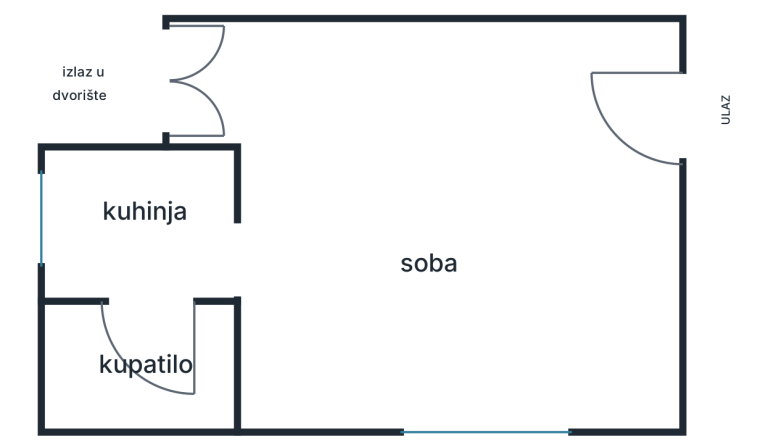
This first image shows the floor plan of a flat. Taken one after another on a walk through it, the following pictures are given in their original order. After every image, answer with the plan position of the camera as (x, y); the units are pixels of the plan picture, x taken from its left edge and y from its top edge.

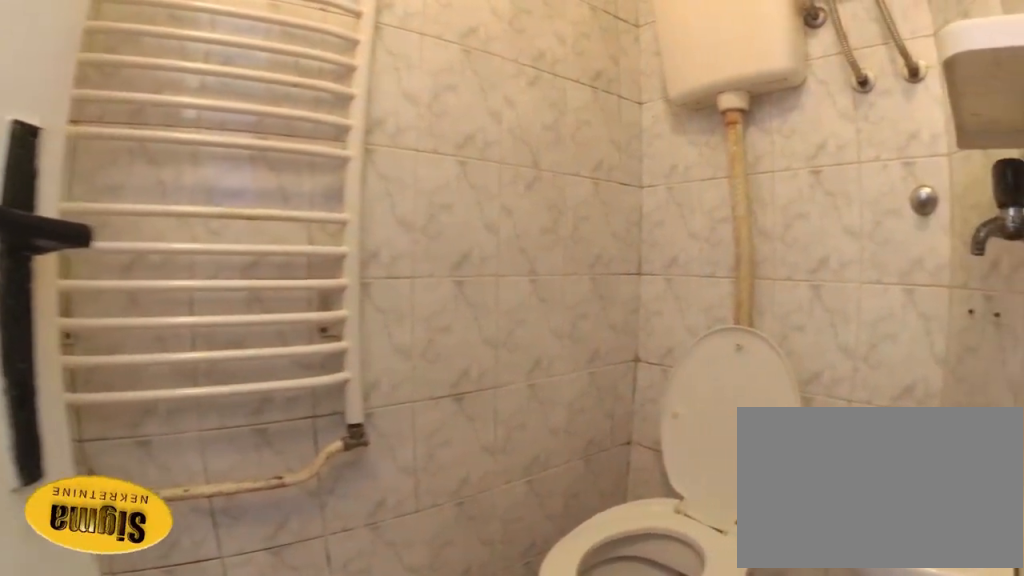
(163, 290)
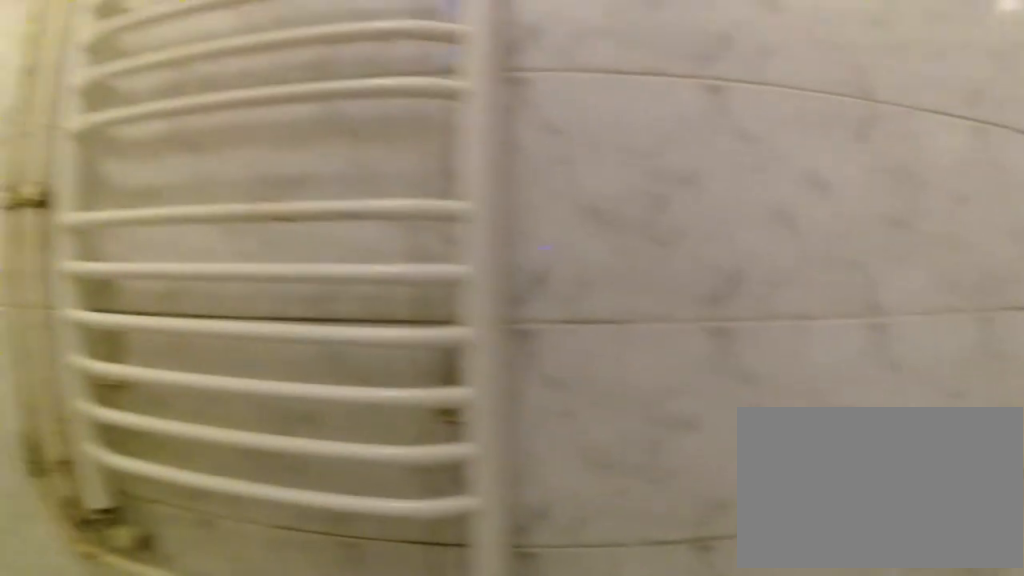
(100, 352)
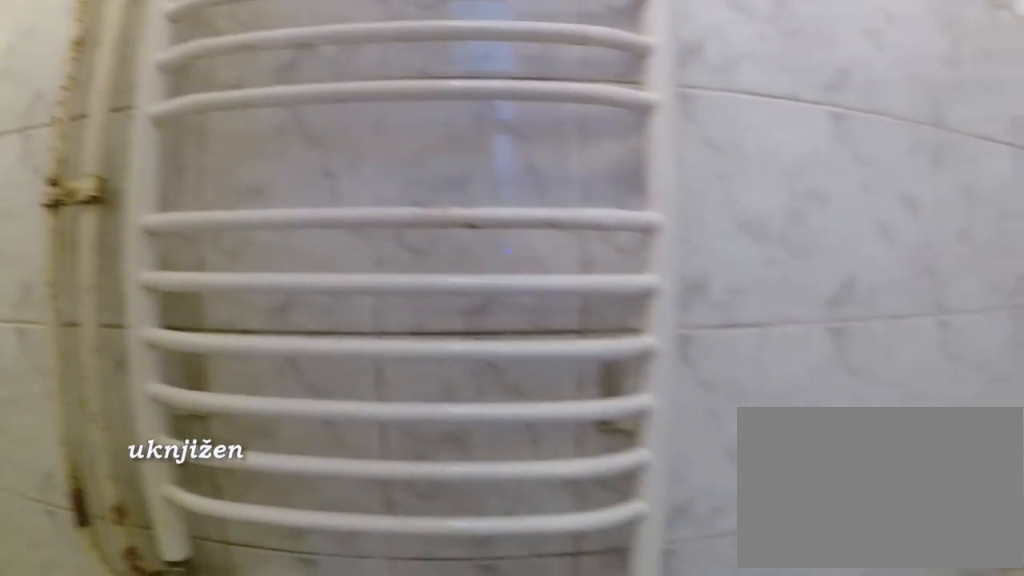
(115, 346)
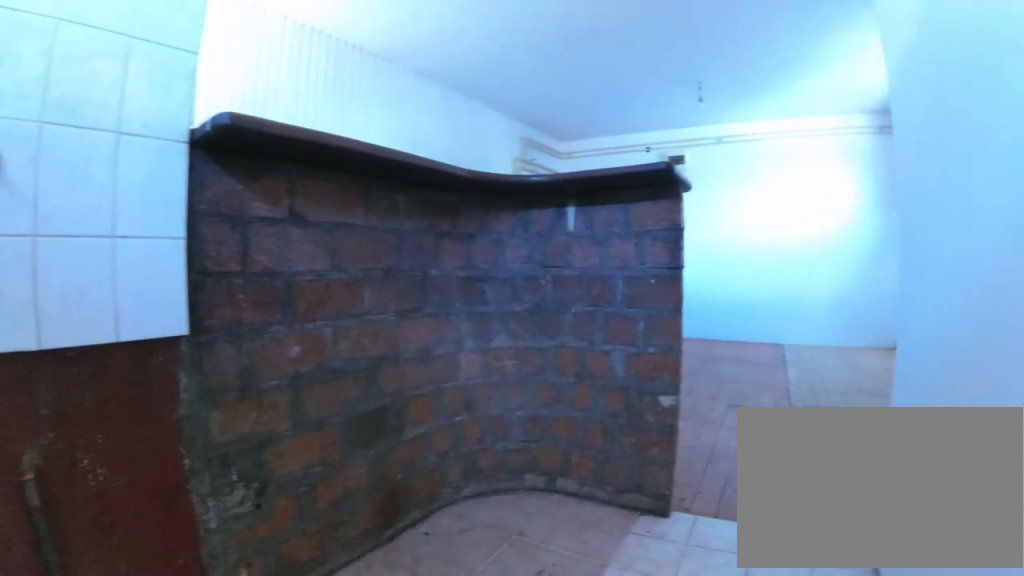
(131, 261)
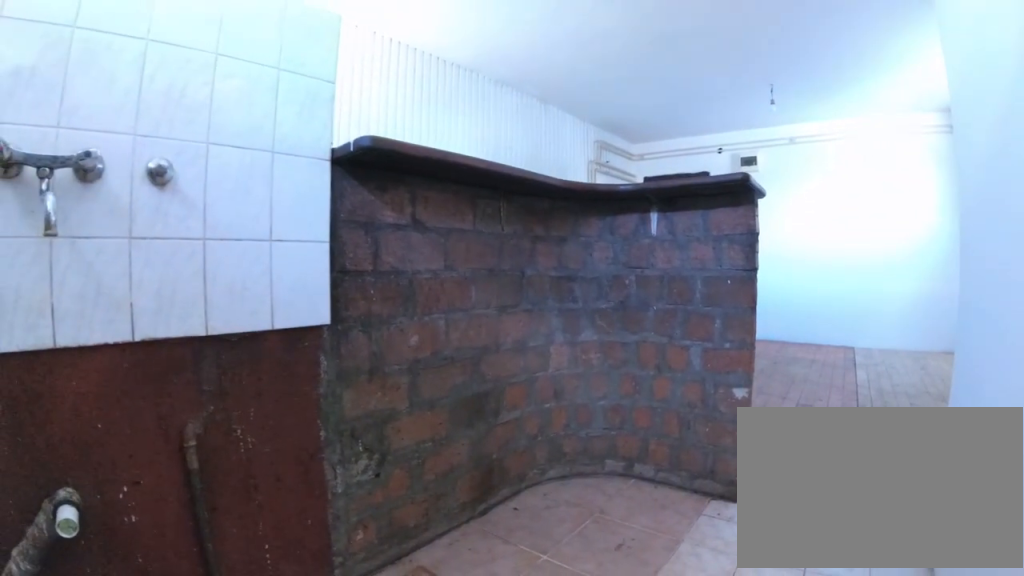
(118, 253)
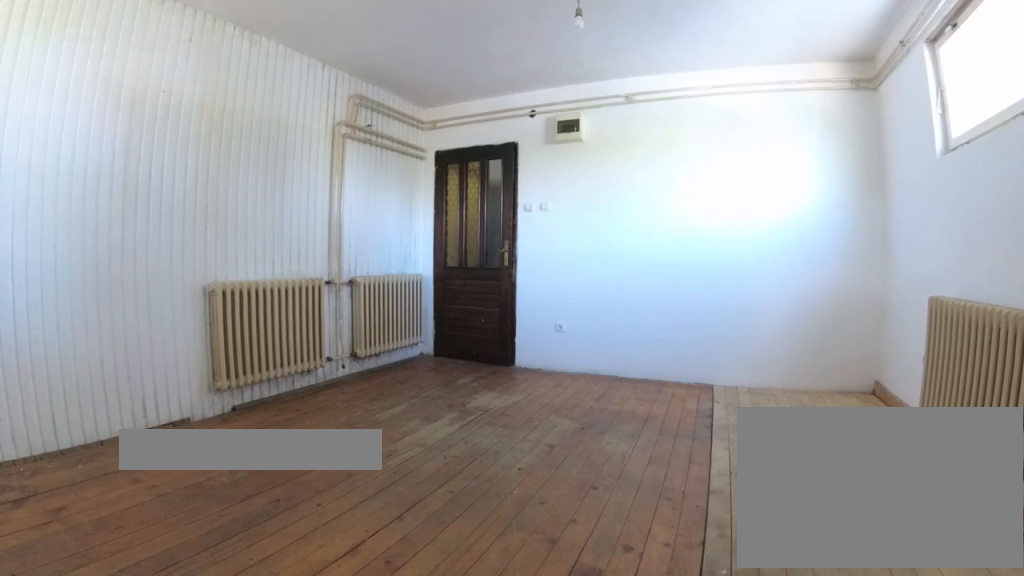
(274, 252)
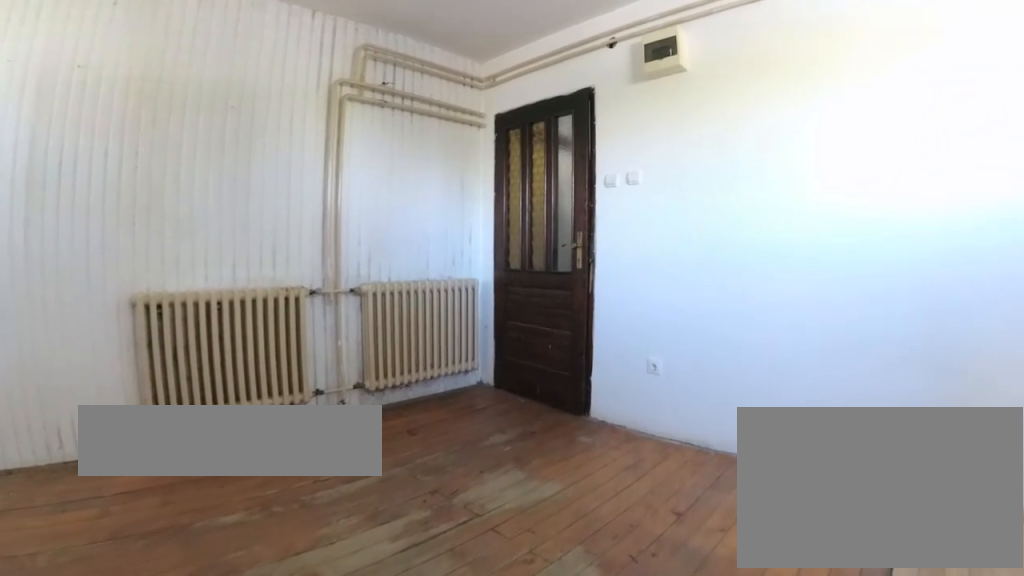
(437, 236)
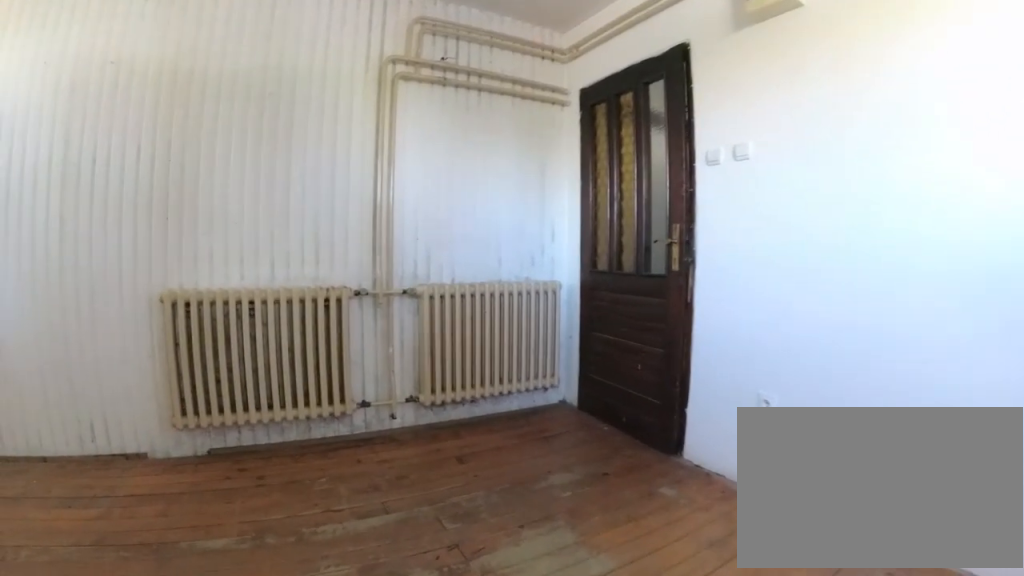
(477, 217)
